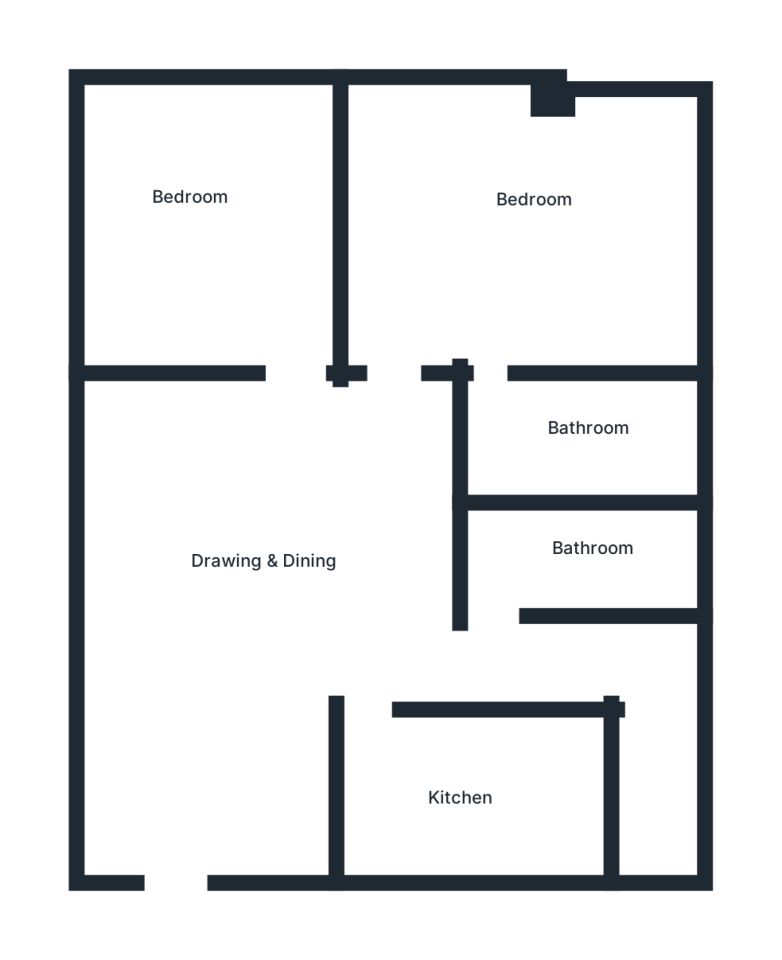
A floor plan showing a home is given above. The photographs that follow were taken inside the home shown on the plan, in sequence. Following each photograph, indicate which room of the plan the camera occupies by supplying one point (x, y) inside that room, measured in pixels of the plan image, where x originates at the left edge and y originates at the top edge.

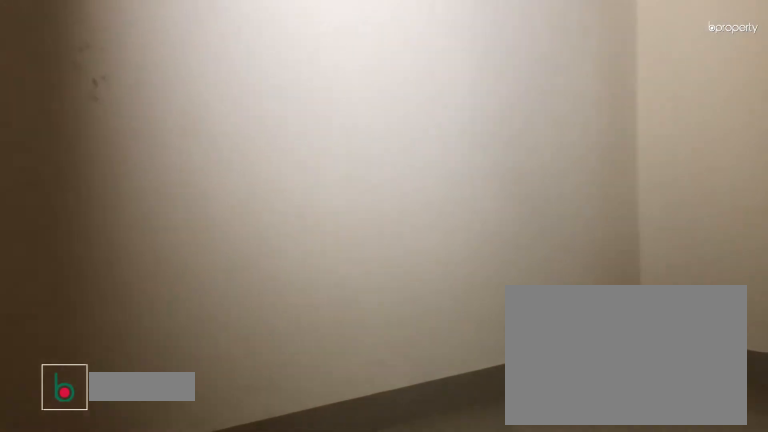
(215, 233)
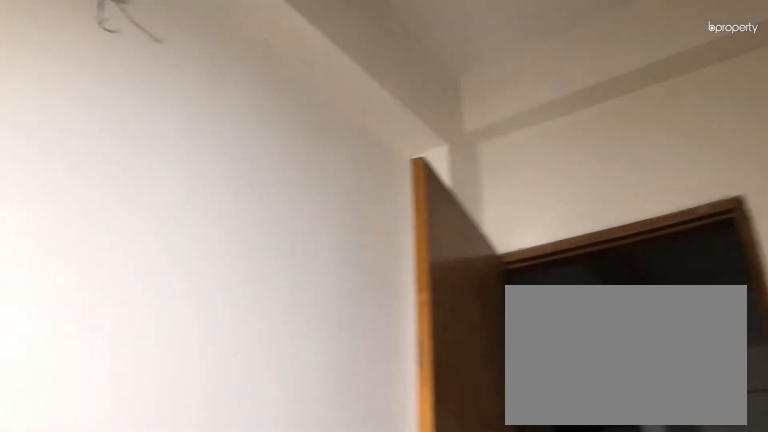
(215, 233)
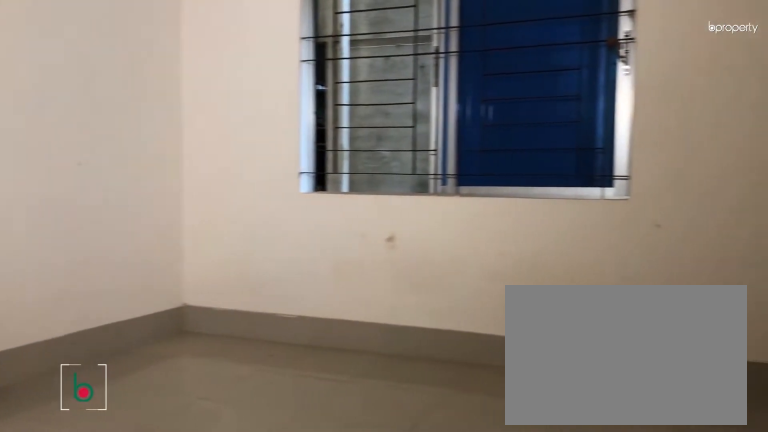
(509, 247)
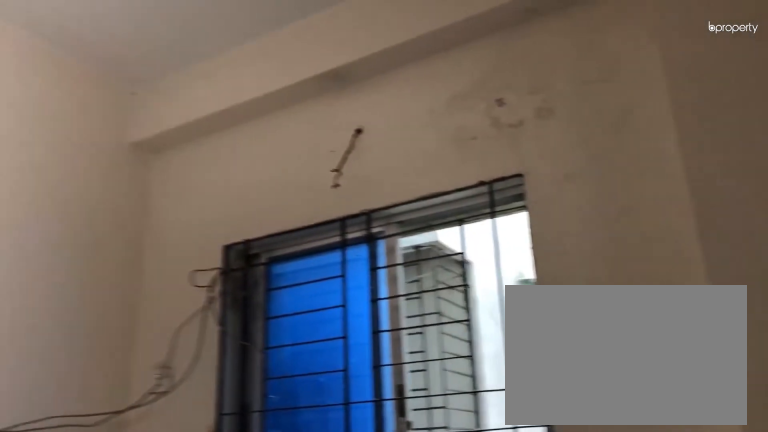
(509, 247)
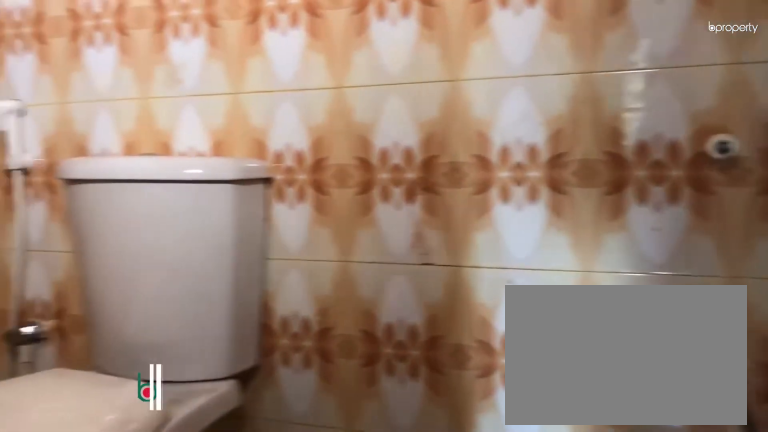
(581, 430)
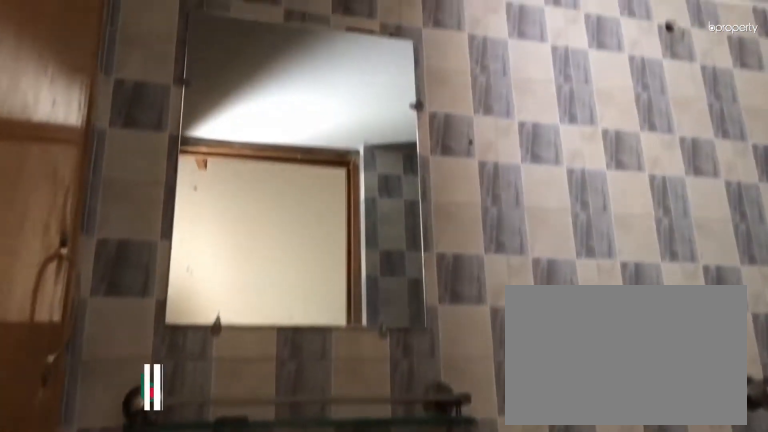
(548, 563)
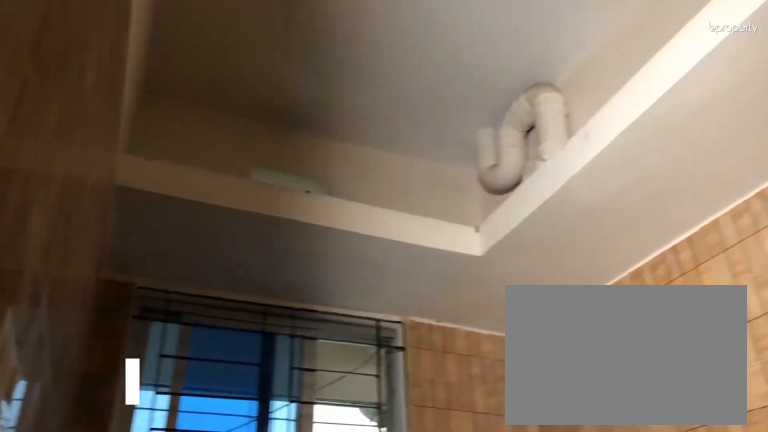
(475, 792)
